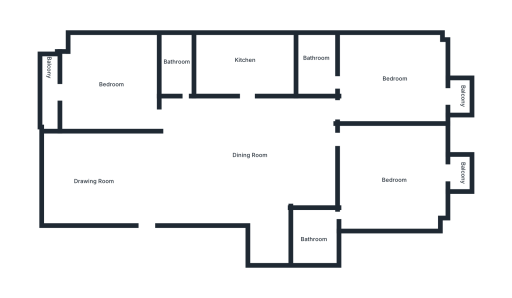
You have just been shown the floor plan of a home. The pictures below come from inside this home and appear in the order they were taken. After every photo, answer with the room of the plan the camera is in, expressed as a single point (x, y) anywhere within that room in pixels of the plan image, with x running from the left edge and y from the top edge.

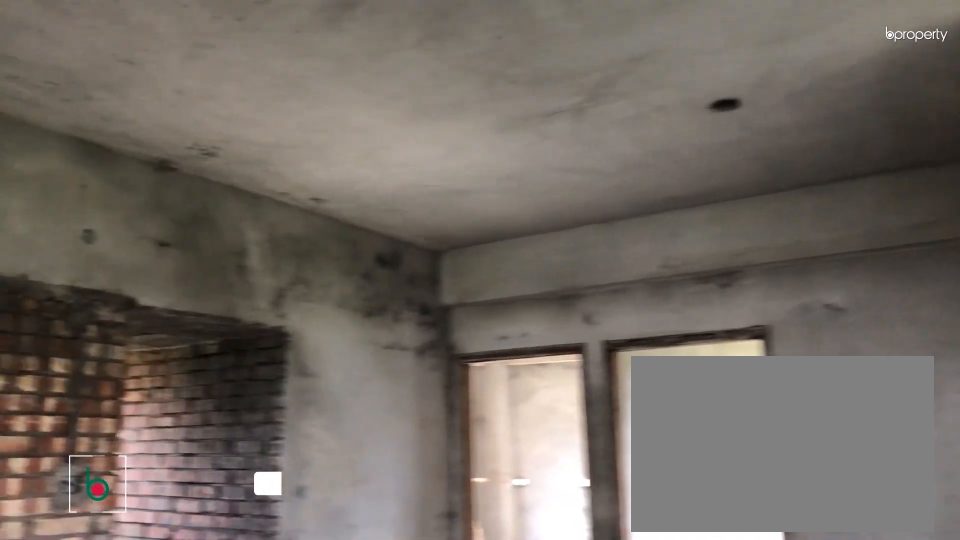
(253, 163)
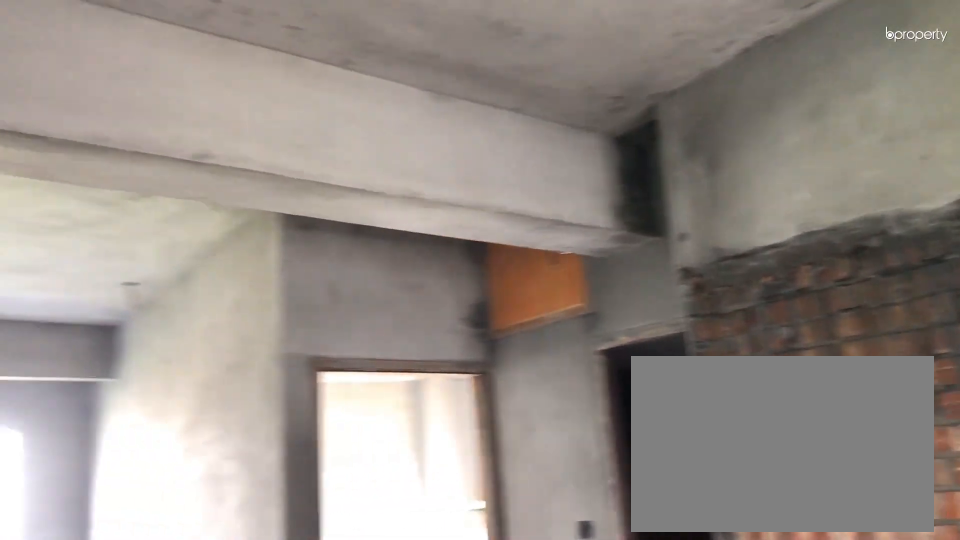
(253, 163)
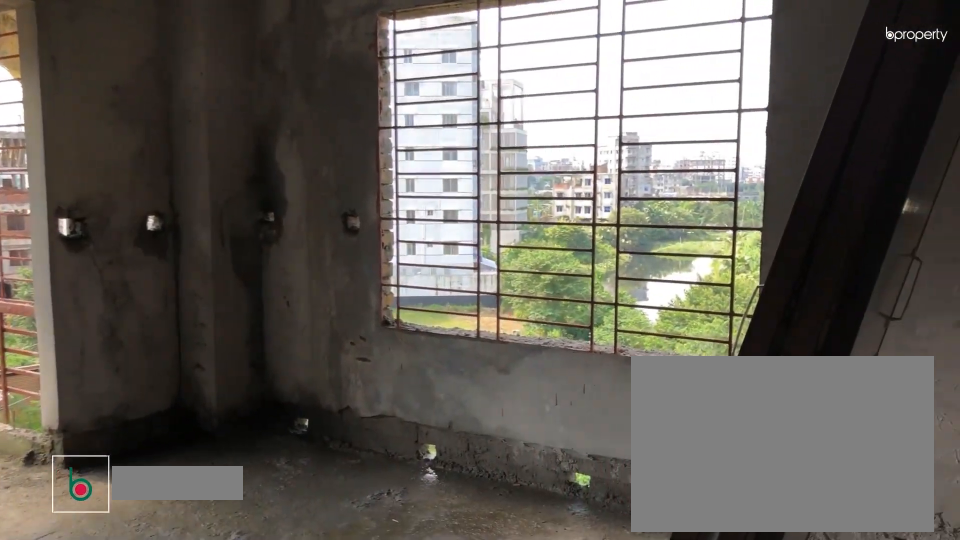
(396, 181)
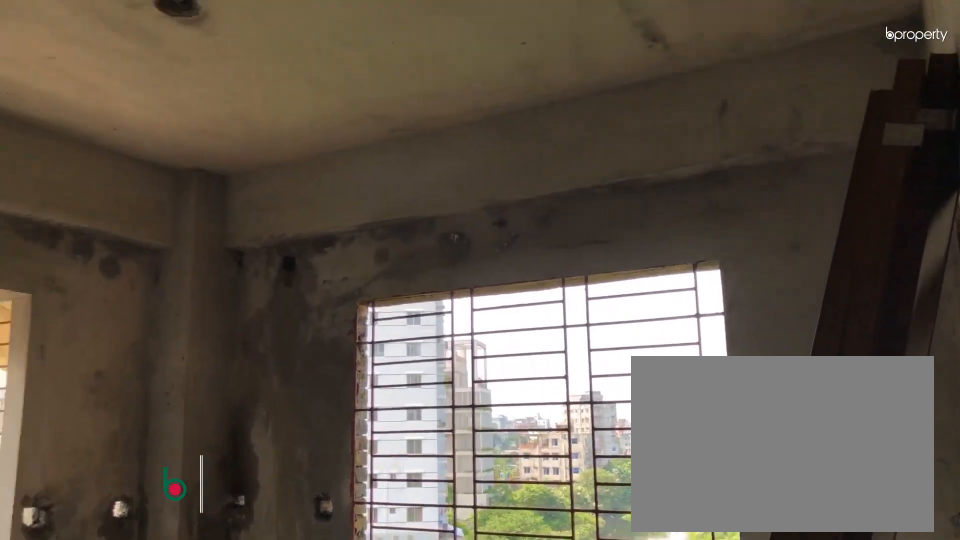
(396, 181)
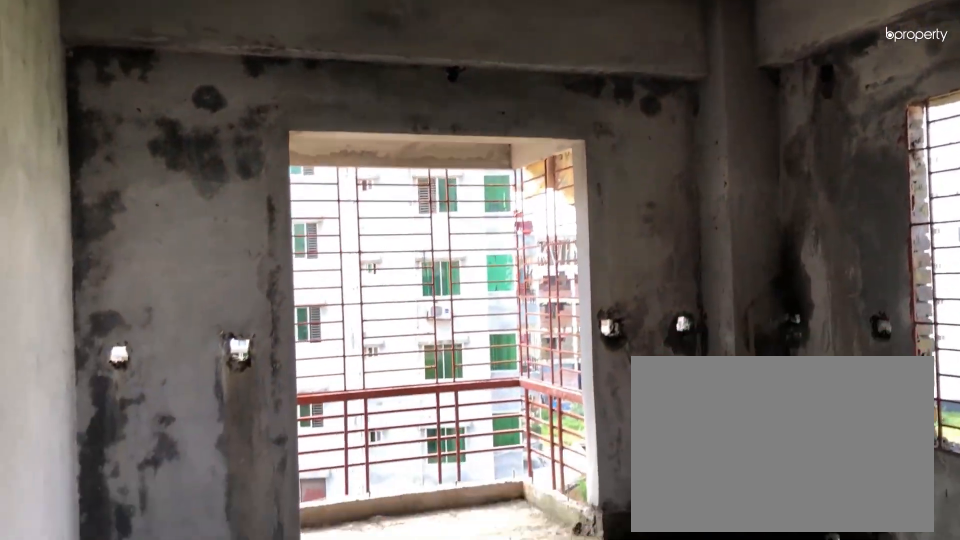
(396, 181)
